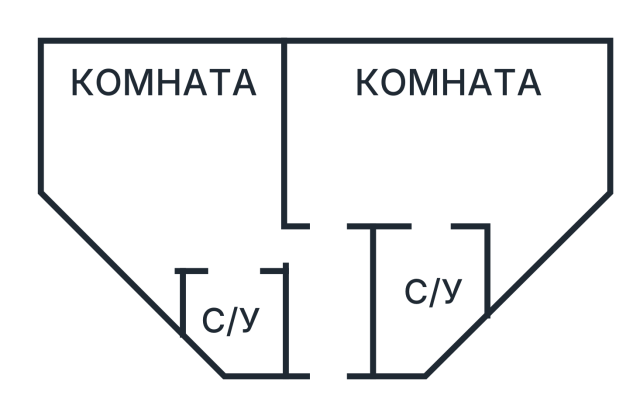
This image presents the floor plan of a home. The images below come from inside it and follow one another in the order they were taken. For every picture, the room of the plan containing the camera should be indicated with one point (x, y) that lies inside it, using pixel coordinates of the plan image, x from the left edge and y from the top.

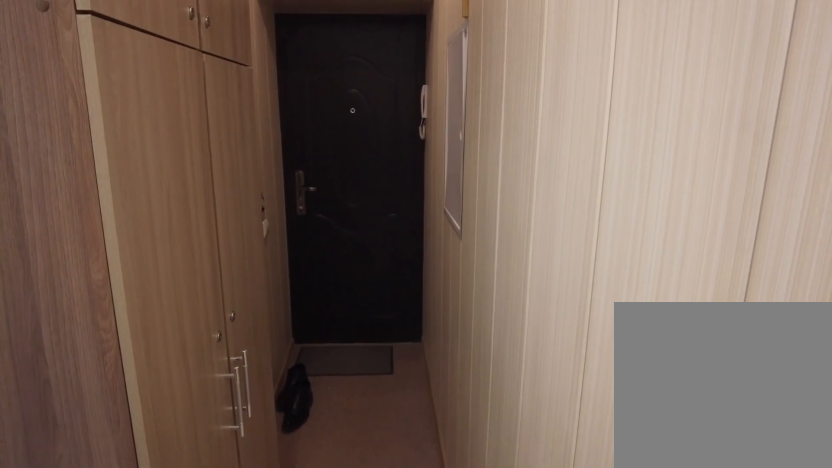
(336, 317)
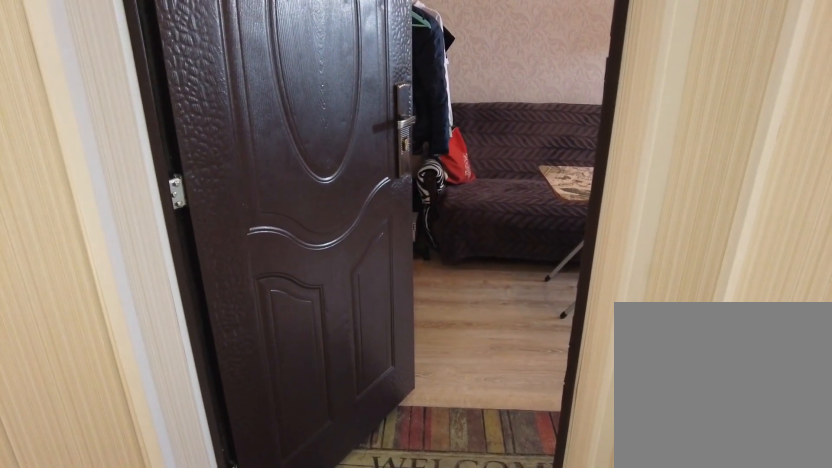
(336, 317)
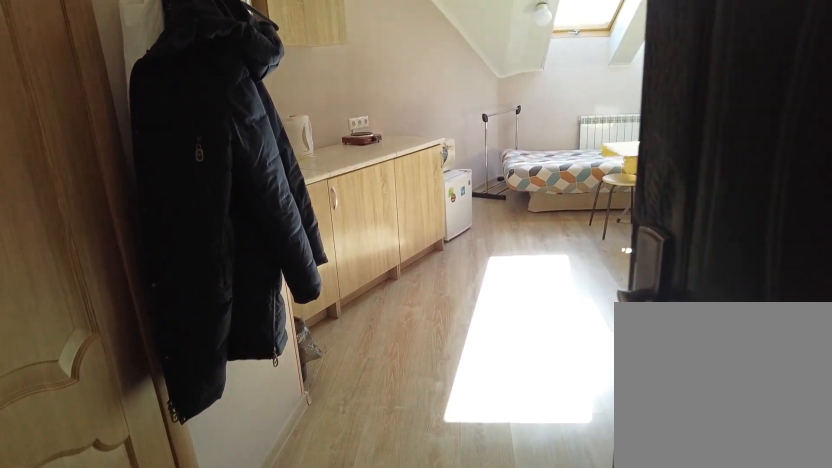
(307, 257)
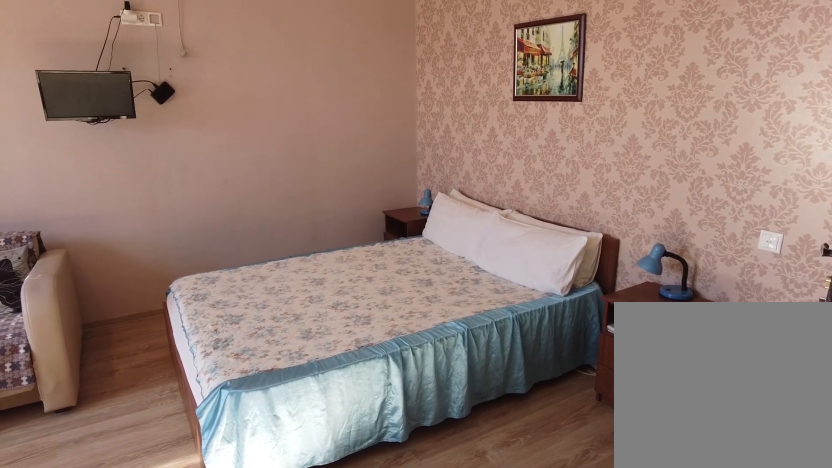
(209, 215)
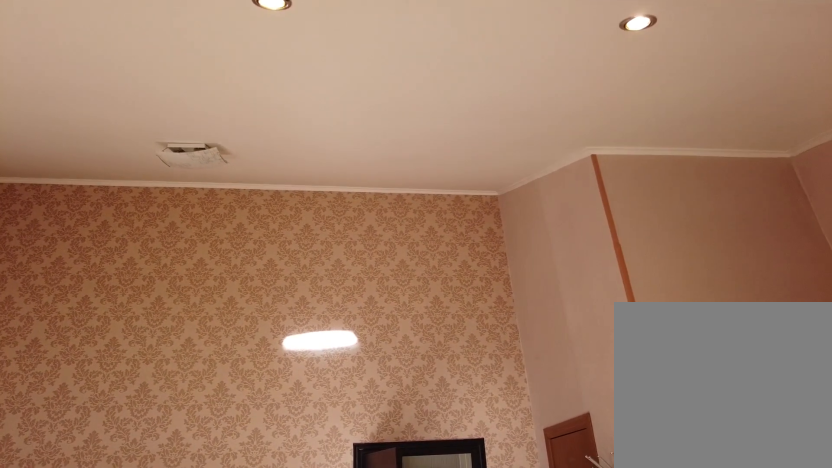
(209, 215)
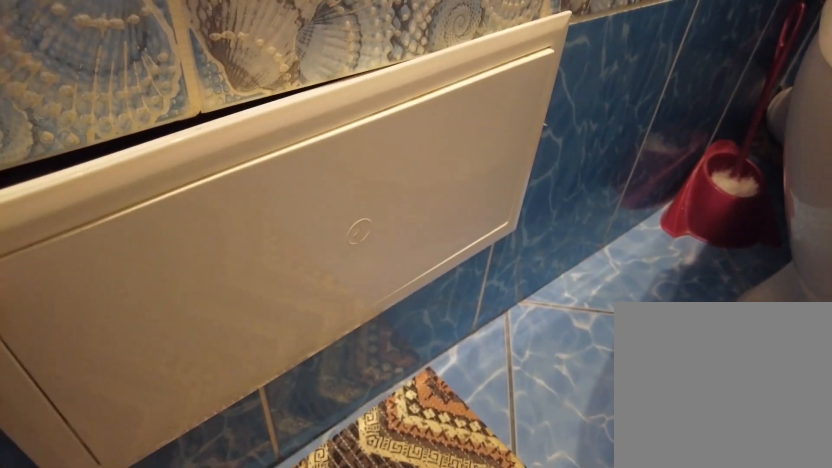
(247, 306)
